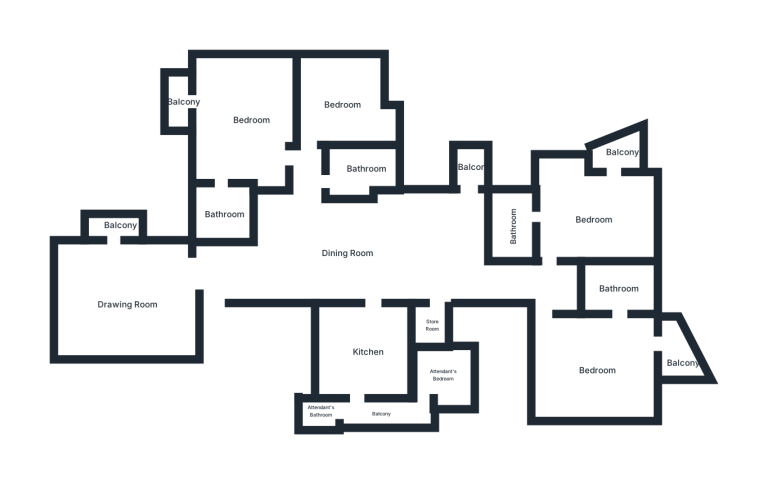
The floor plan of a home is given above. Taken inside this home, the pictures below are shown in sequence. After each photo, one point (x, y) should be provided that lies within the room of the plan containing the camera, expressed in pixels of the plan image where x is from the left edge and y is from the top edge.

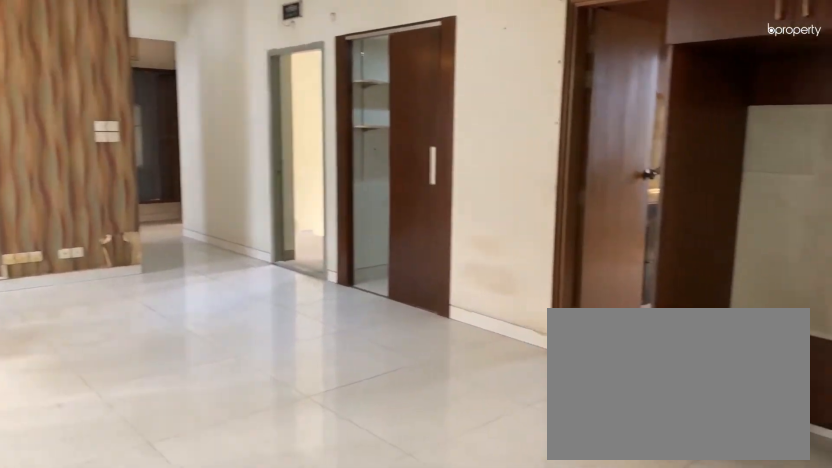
(347, 253)
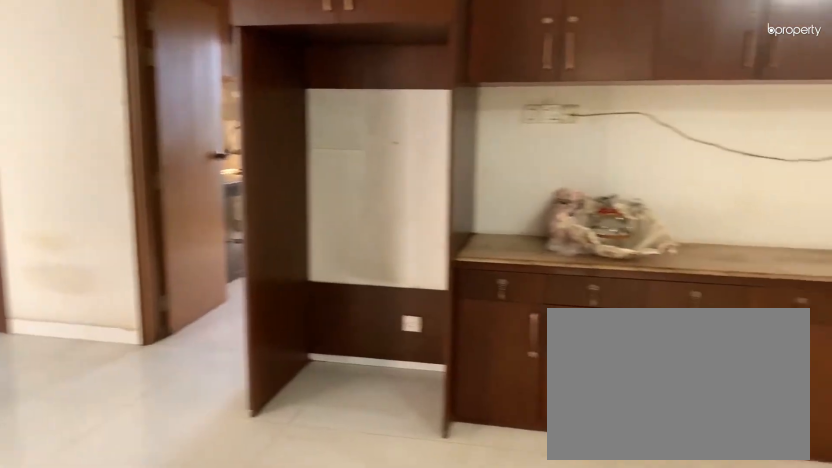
(347, 253)
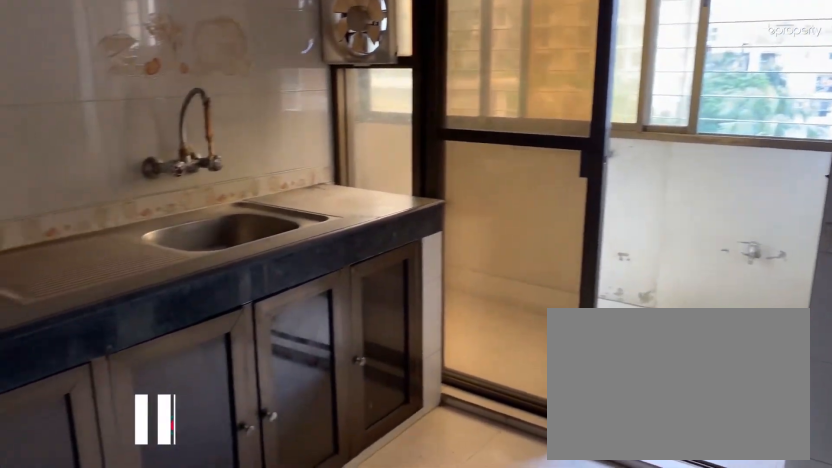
(371, 351)
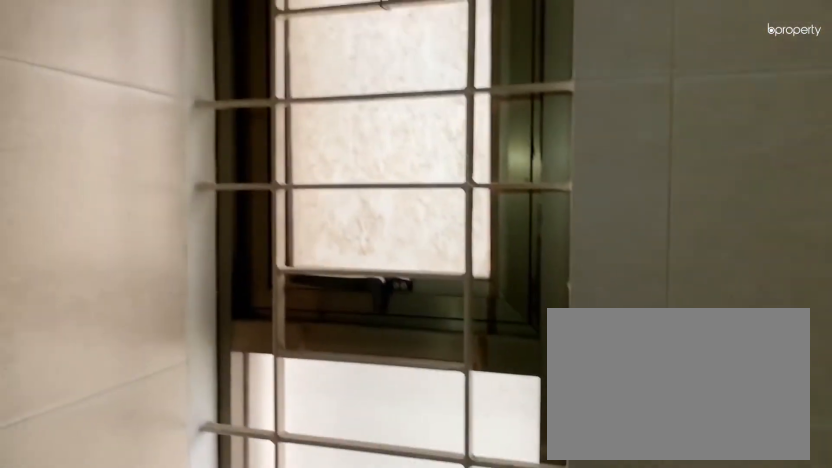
(620, 291)
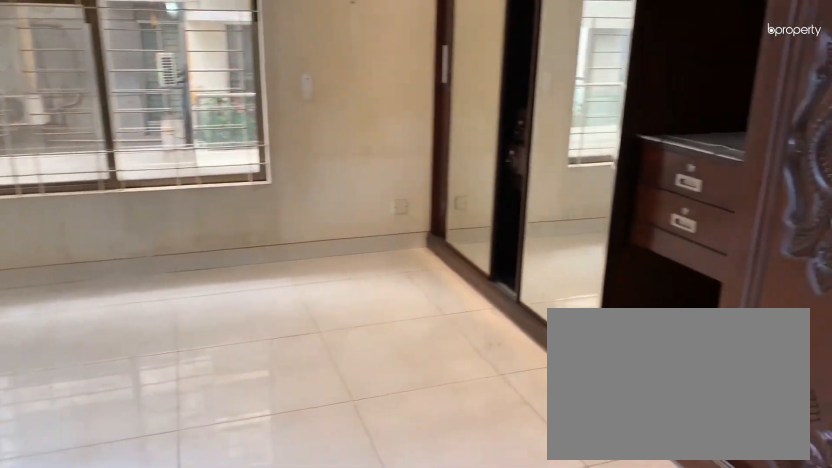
(595, 214)
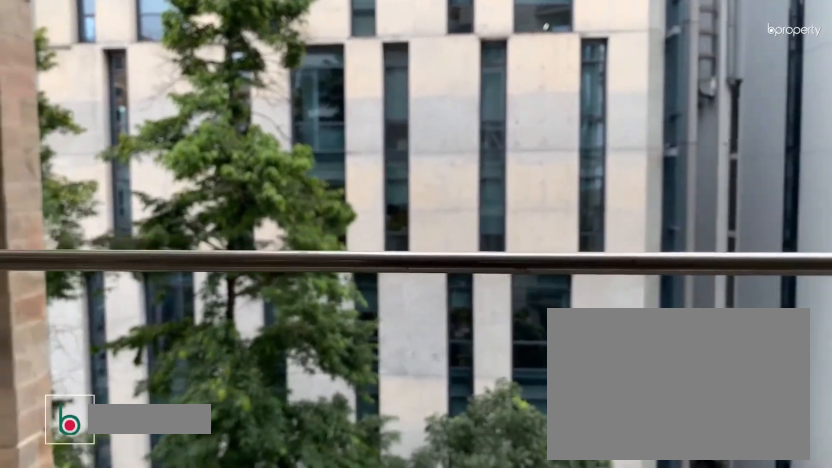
(471, 168)
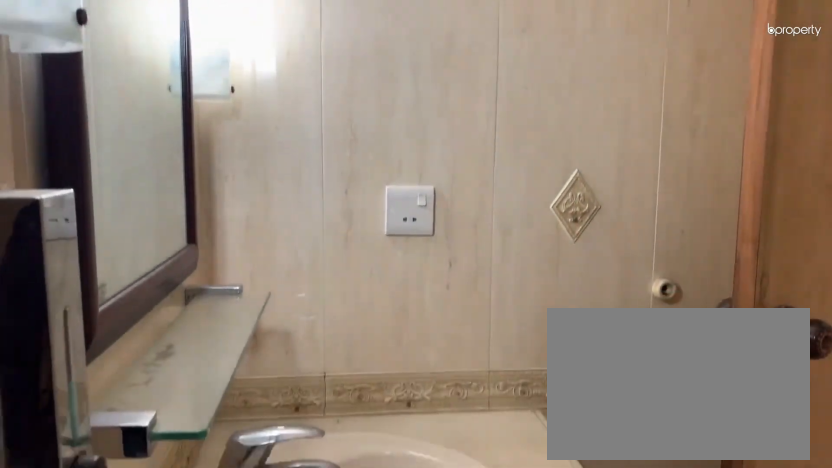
(359, 172)
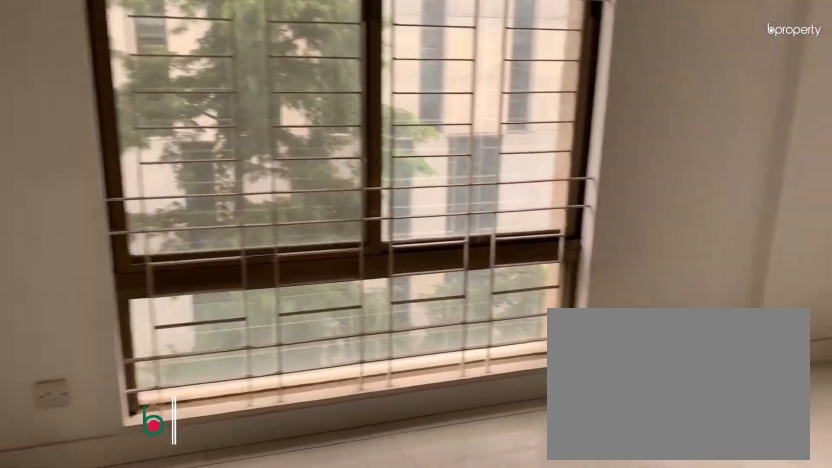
(343, 105)
